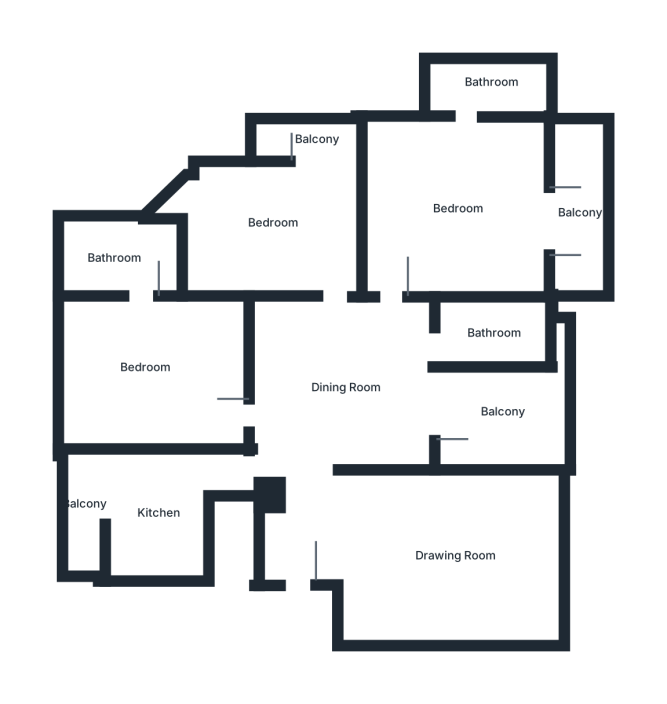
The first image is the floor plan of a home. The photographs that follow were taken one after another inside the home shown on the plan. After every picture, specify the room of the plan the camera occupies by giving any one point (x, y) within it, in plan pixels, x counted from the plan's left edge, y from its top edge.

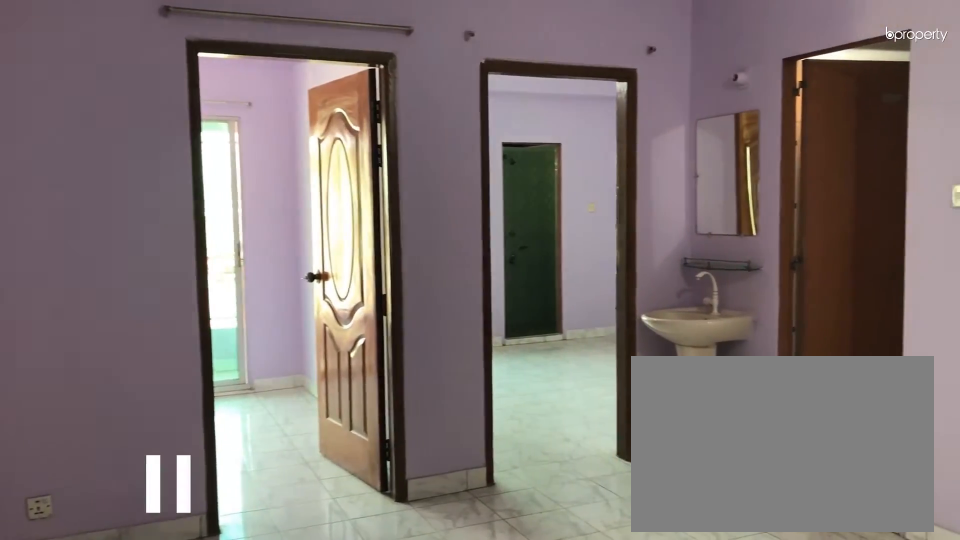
(348, 390)
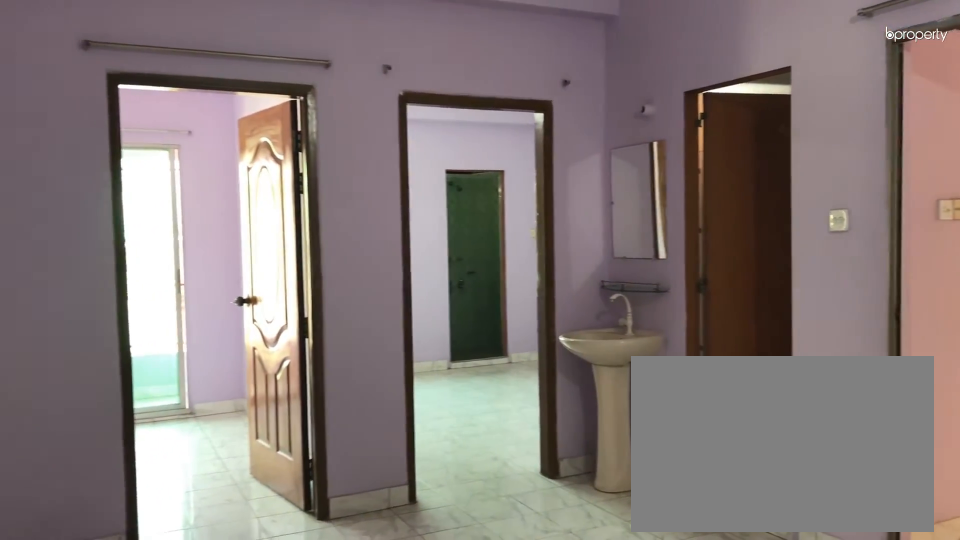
(347, 390)
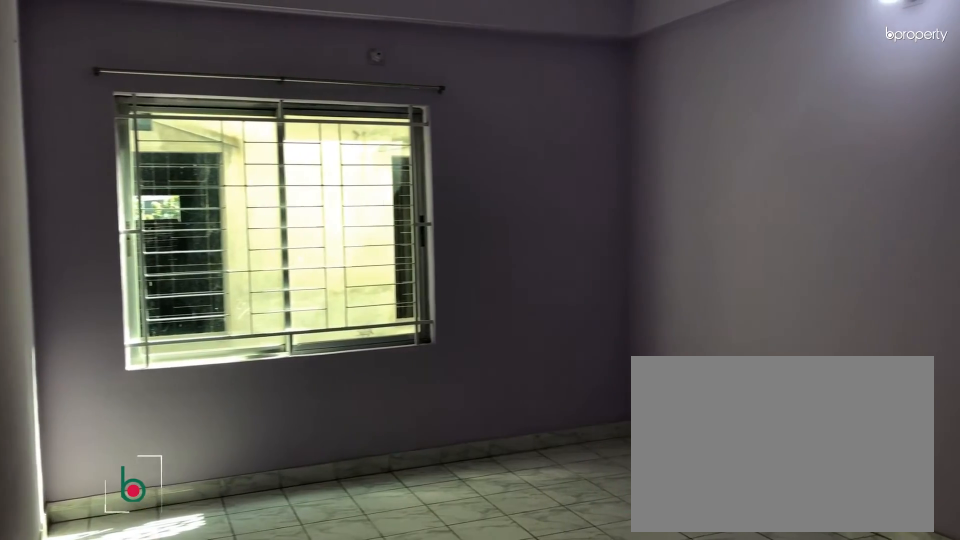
(453, 560)
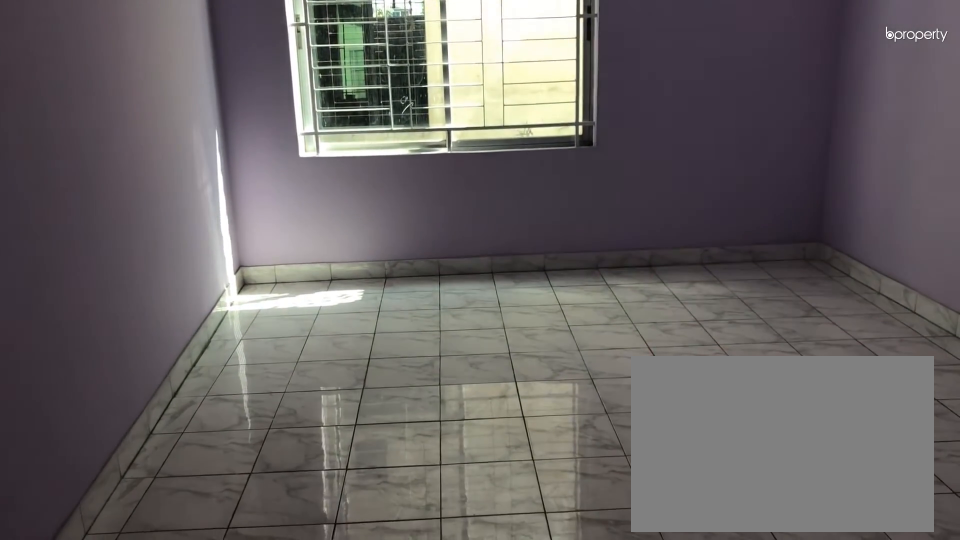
(453, 560)
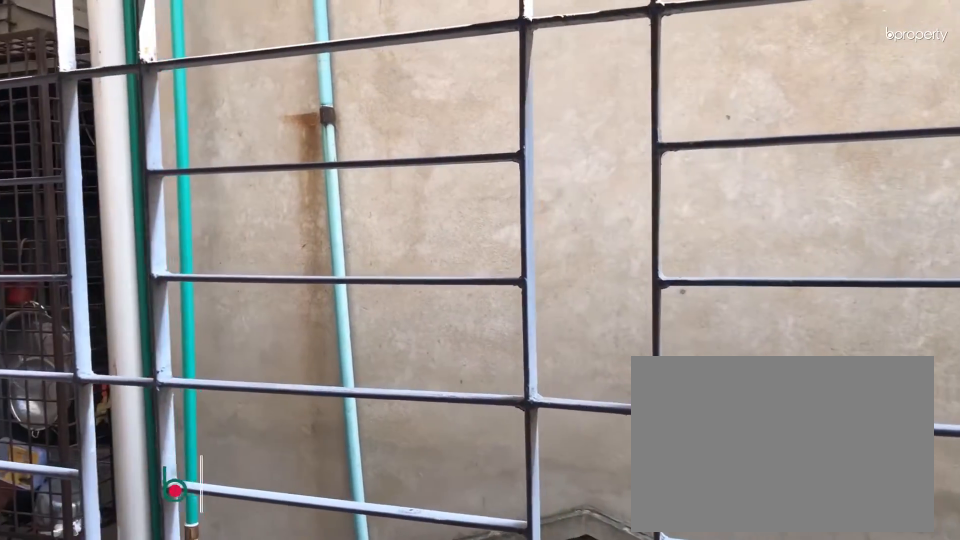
(508, 413)
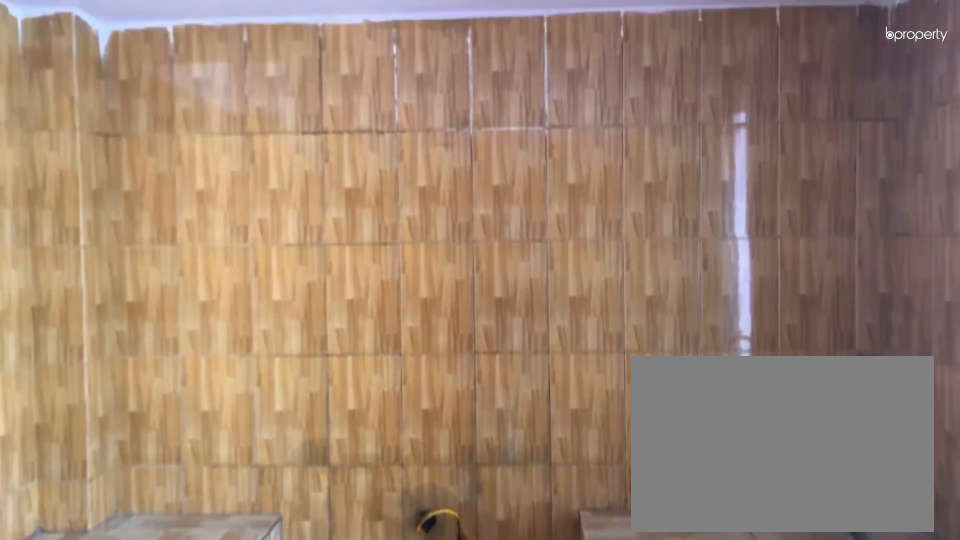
(154, 518)
